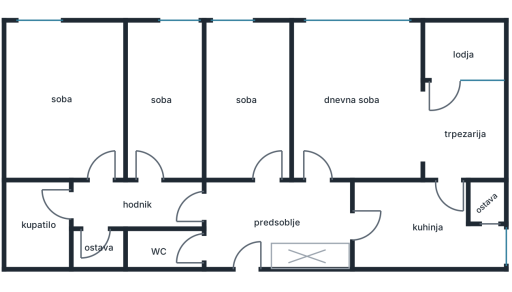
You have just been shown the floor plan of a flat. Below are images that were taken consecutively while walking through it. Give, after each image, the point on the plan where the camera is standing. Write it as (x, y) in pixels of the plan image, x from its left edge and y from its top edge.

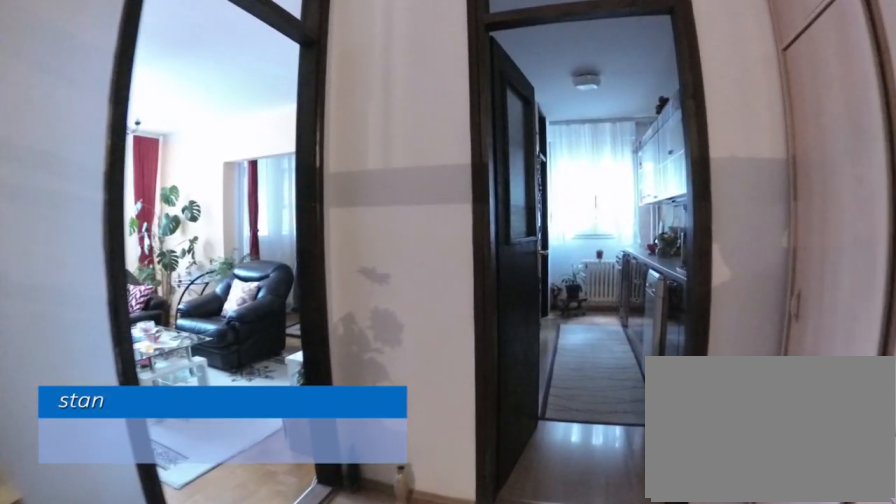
(256, 228)
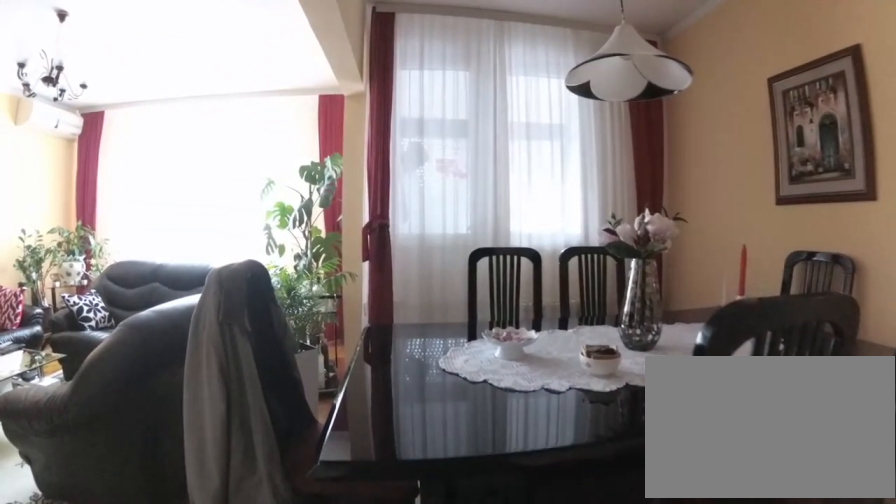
(443, 197)
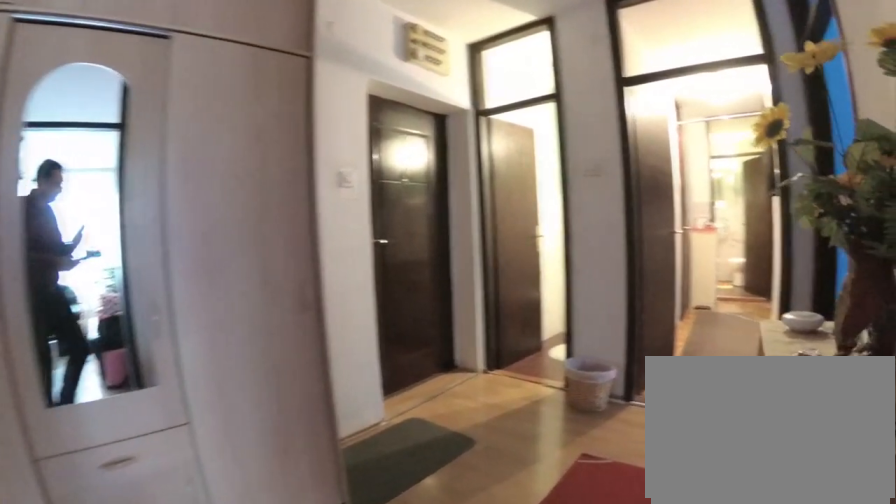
(317, 188)
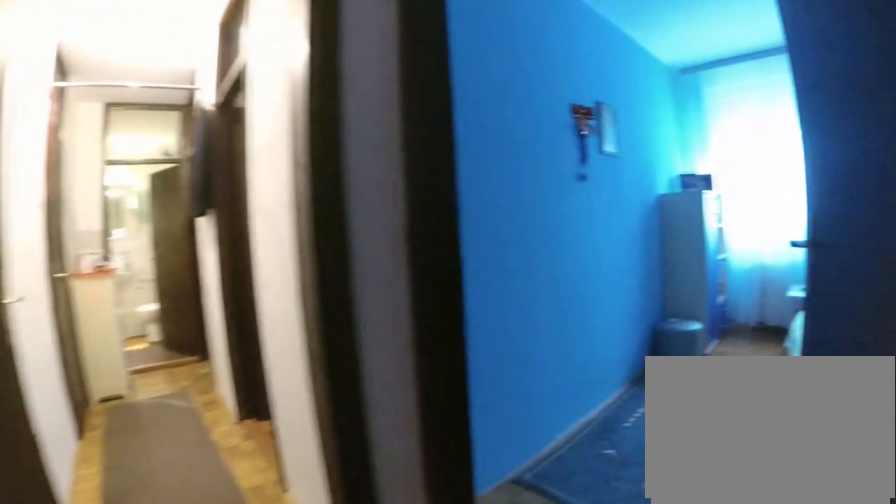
(281, 207)
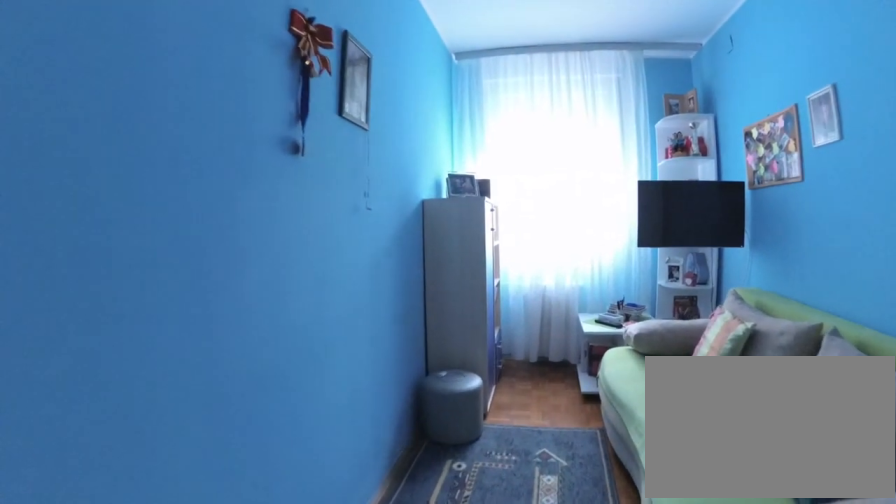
(266, 166)
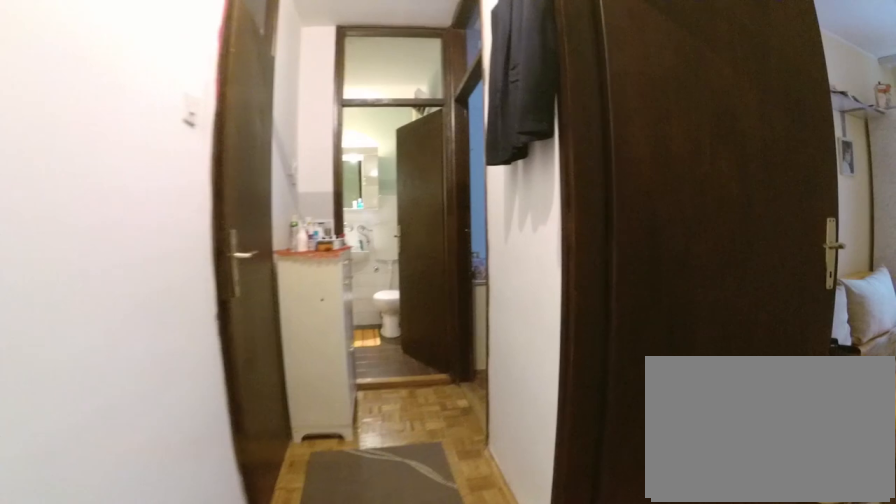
(209, 208)
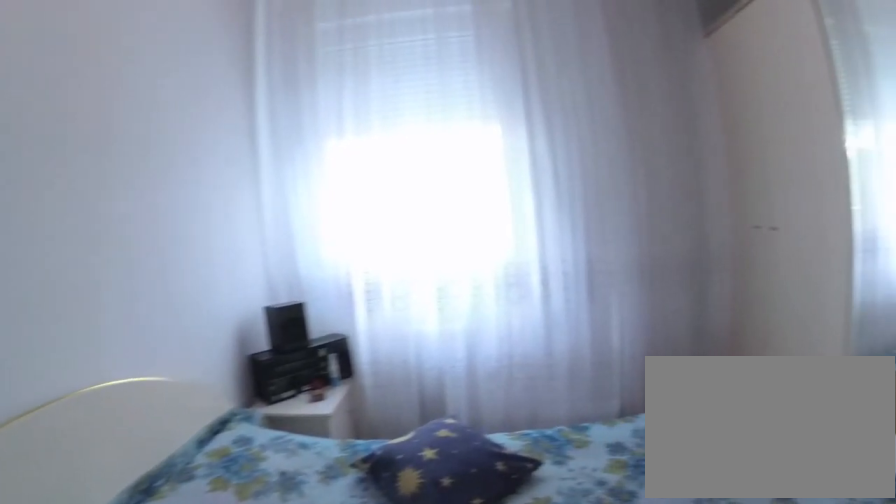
(46, 122)
